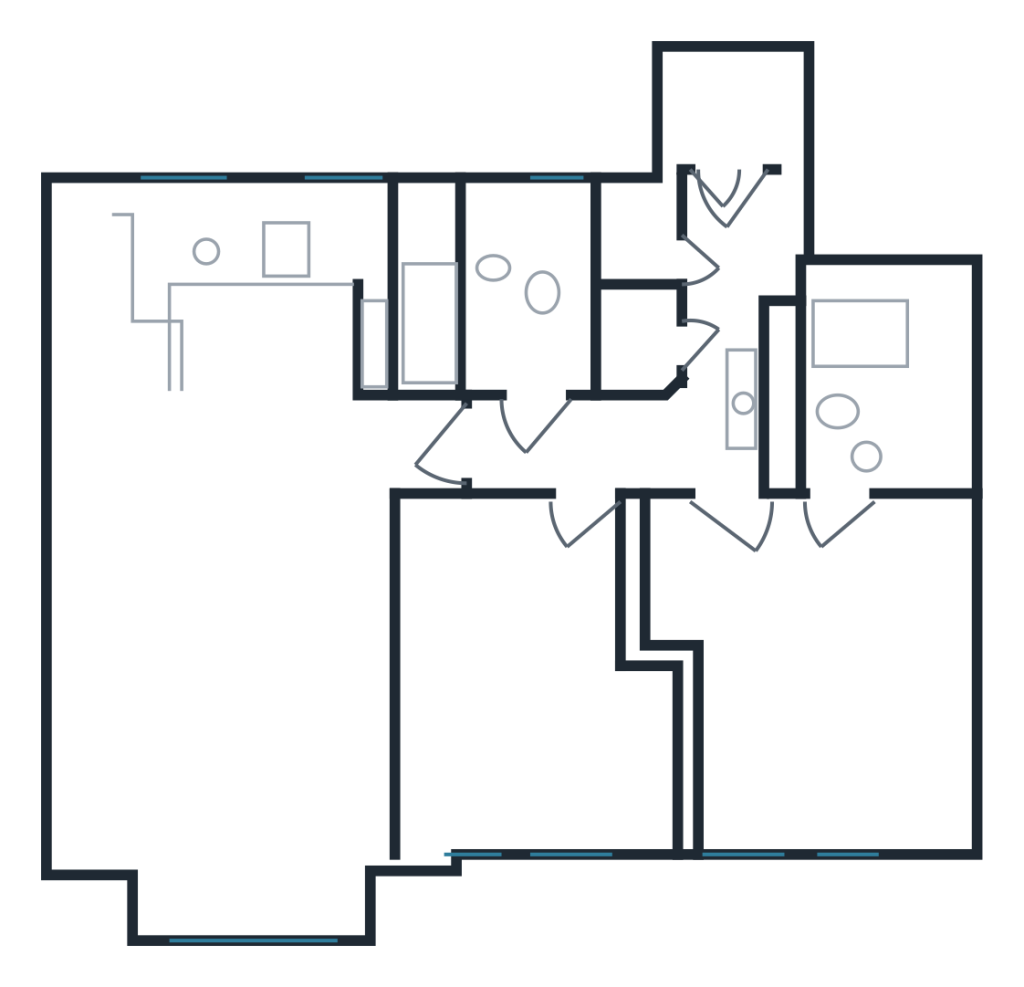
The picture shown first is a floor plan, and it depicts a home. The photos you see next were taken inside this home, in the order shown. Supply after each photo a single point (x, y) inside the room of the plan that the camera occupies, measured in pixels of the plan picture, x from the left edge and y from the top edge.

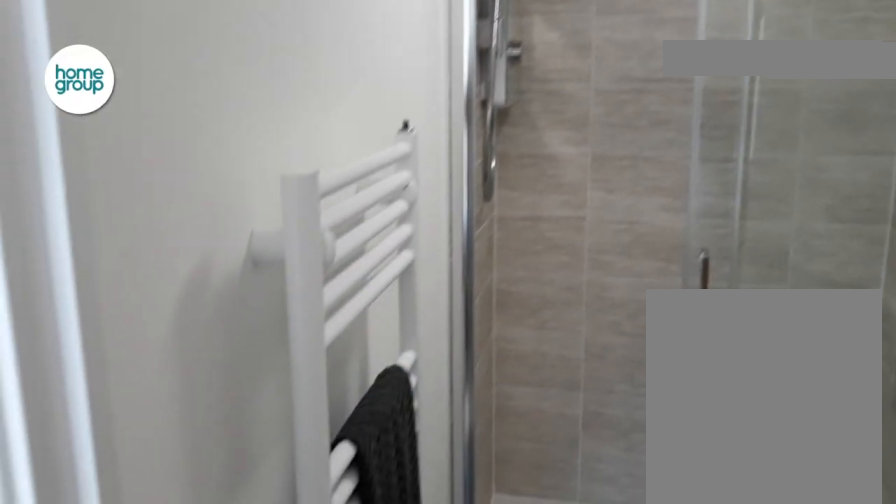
(874, 404)
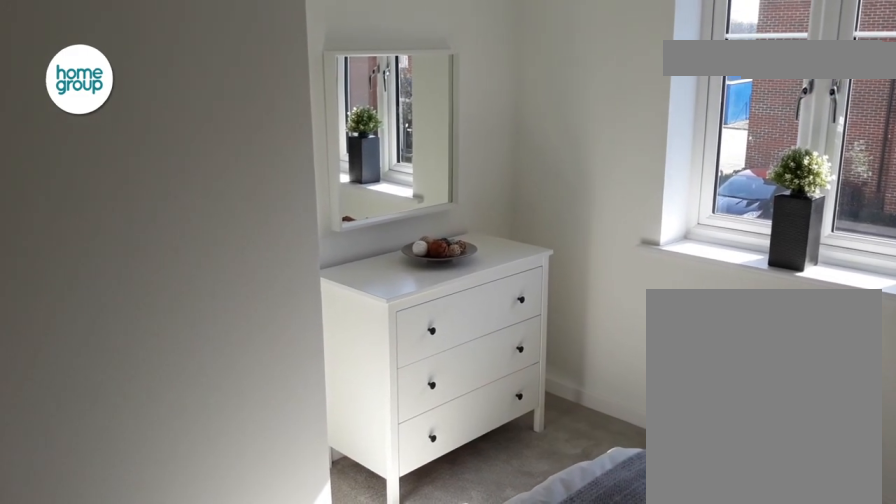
(531, 669)
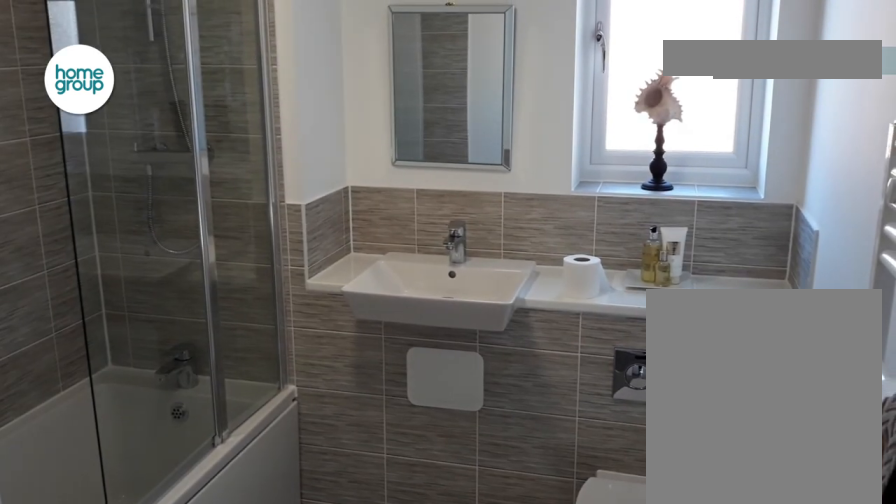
(499, 304)
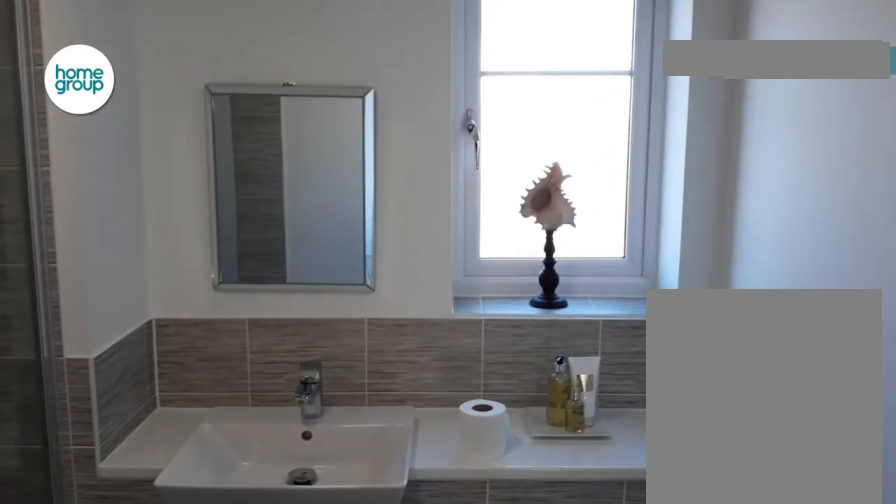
(499, 304)
